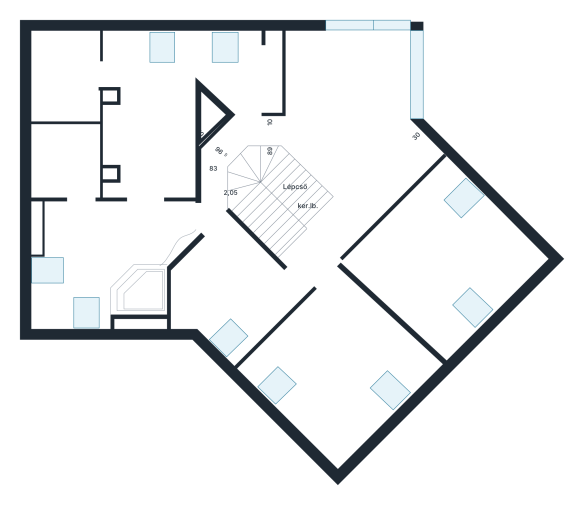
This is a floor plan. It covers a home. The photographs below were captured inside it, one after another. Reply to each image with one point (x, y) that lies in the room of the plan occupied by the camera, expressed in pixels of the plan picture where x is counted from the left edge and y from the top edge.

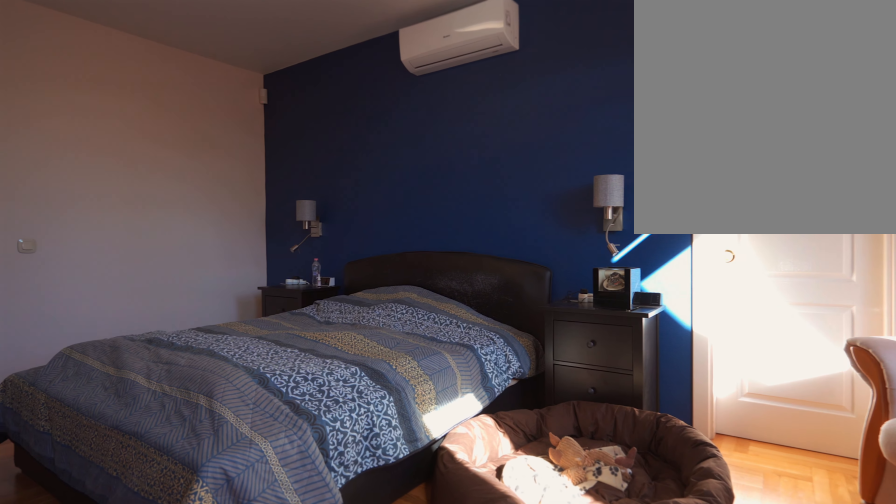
(150, 144)
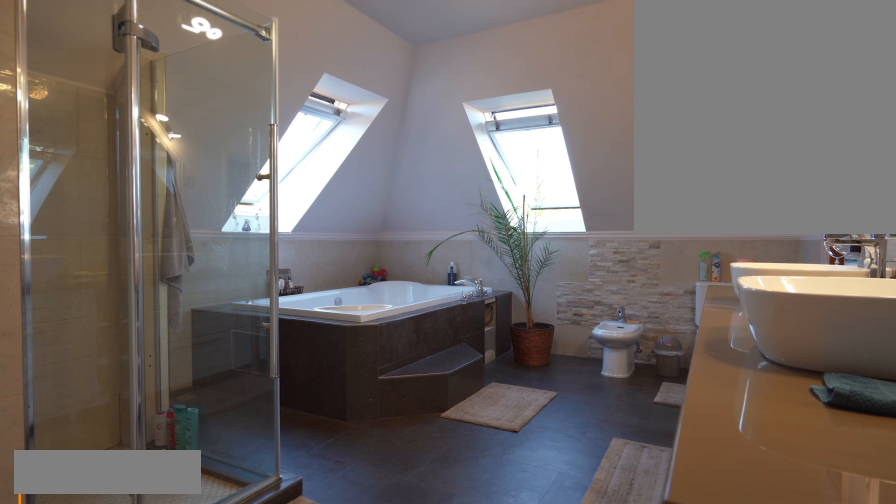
(109, 236)
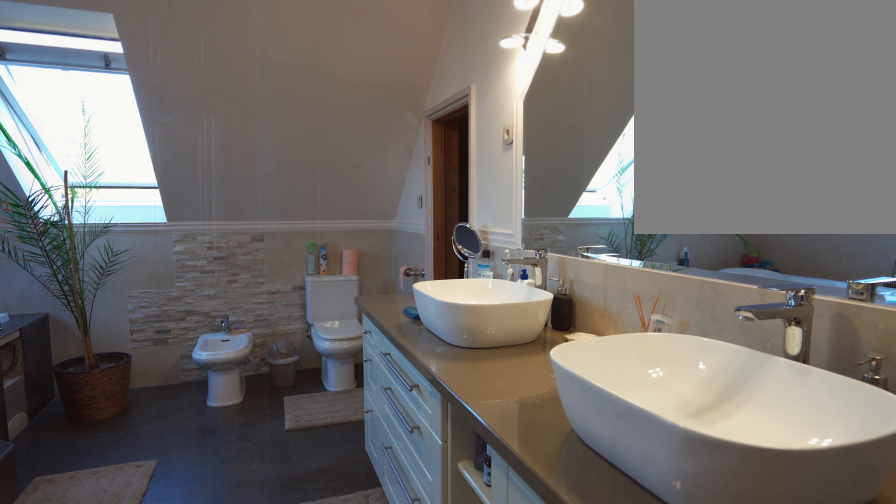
(109, 236)
